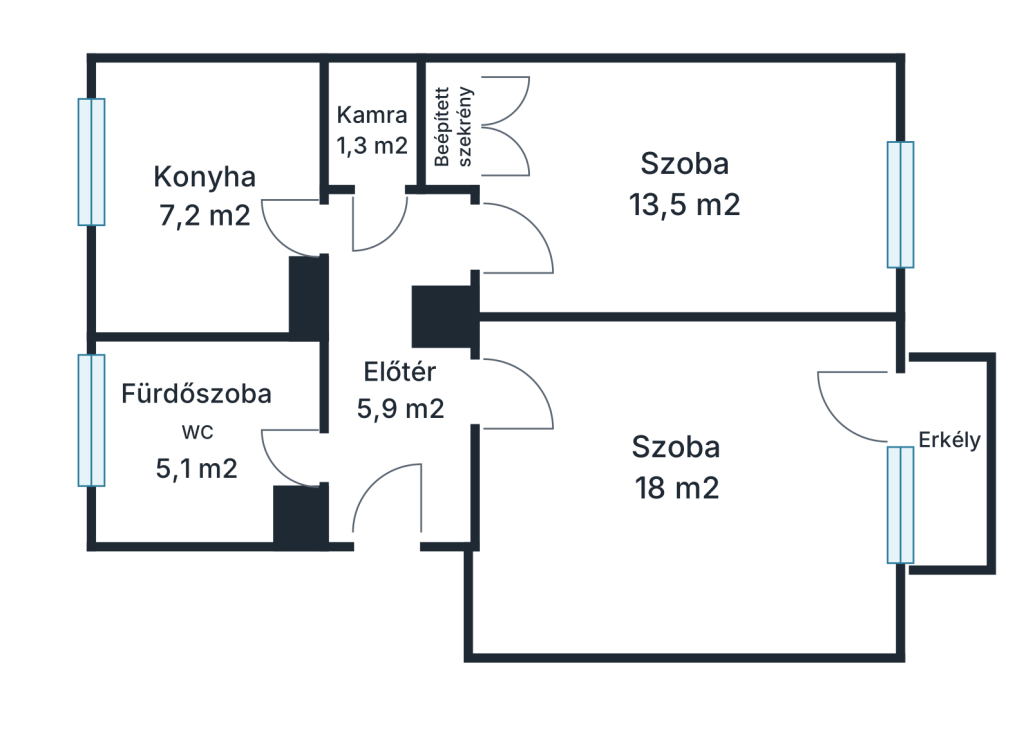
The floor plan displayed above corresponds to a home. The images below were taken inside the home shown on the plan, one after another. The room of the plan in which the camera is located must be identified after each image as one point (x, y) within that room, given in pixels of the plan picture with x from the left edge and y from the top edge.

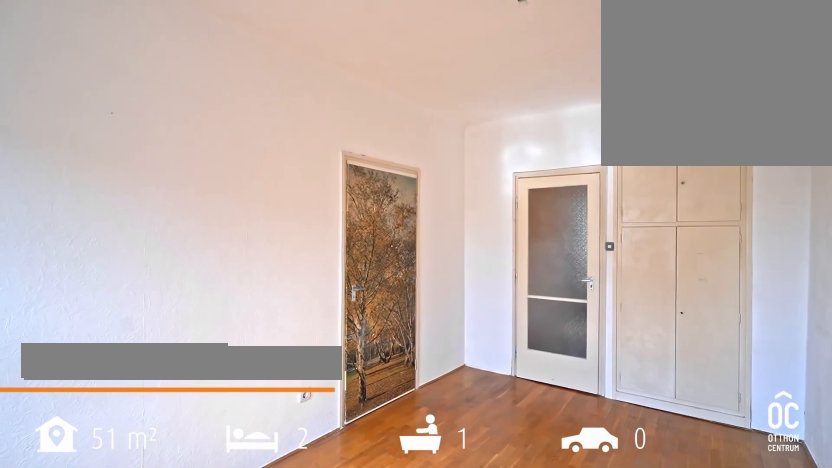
(685, 188)
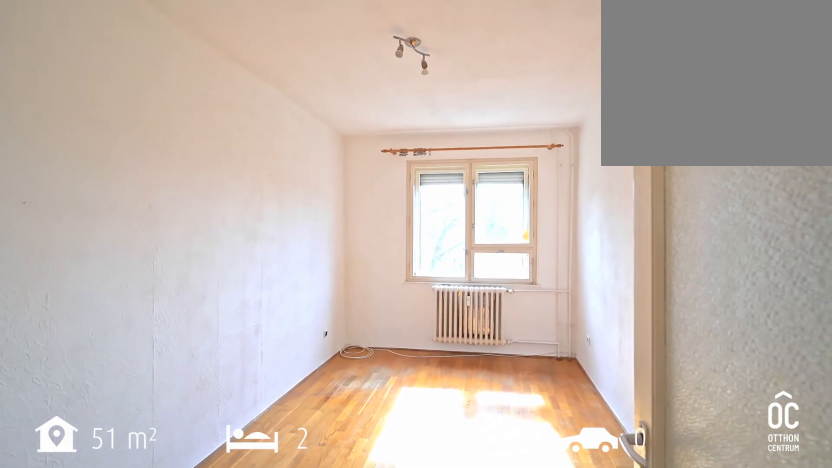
(685, 188)
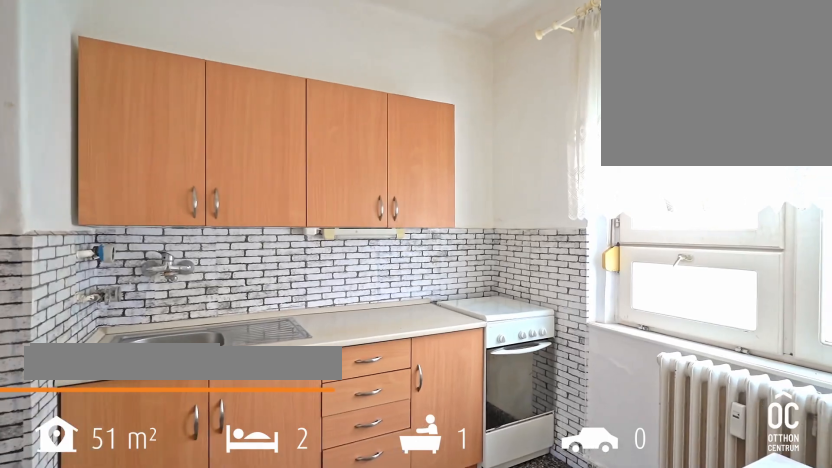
(204, 197)
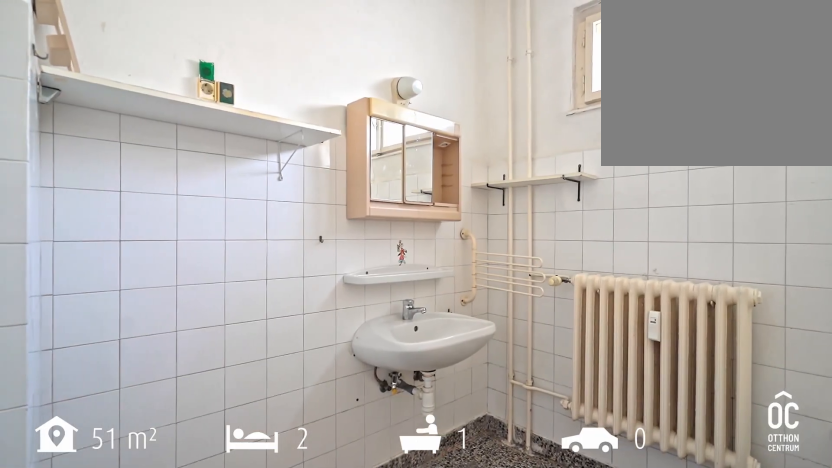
(195, 432)
